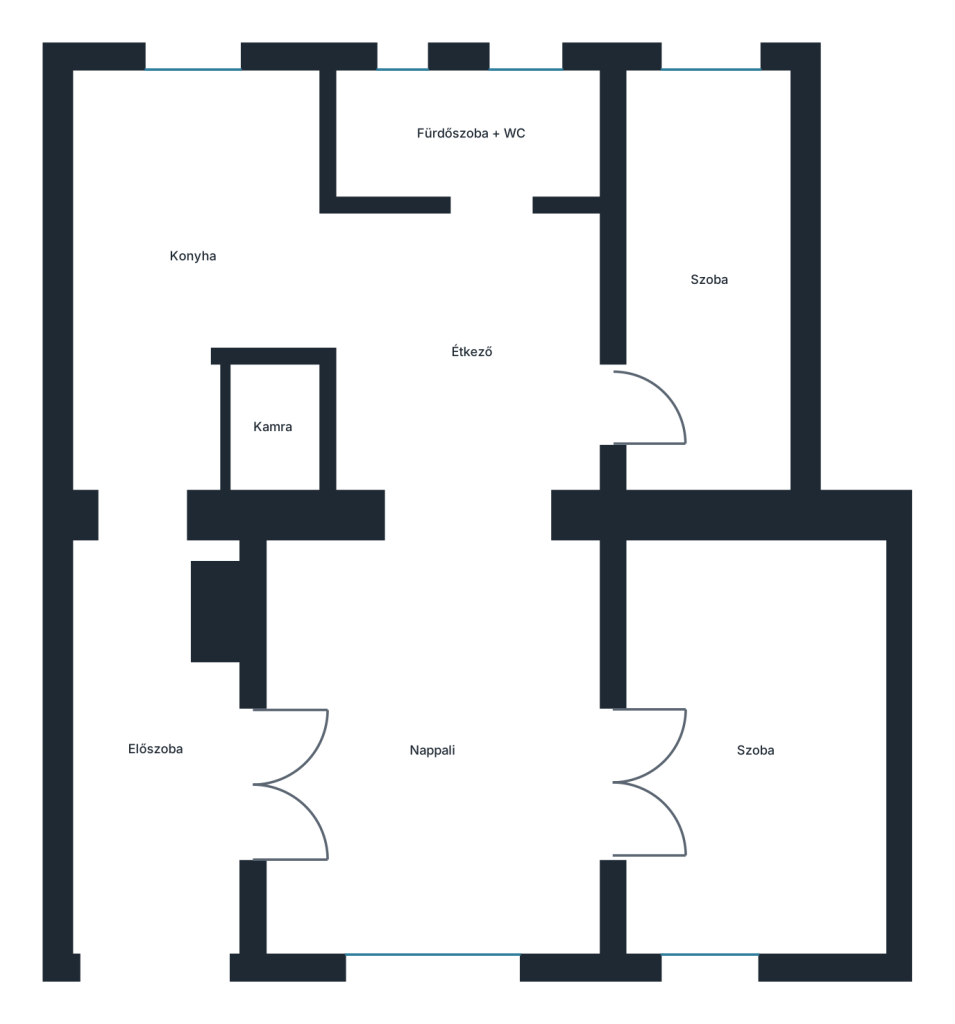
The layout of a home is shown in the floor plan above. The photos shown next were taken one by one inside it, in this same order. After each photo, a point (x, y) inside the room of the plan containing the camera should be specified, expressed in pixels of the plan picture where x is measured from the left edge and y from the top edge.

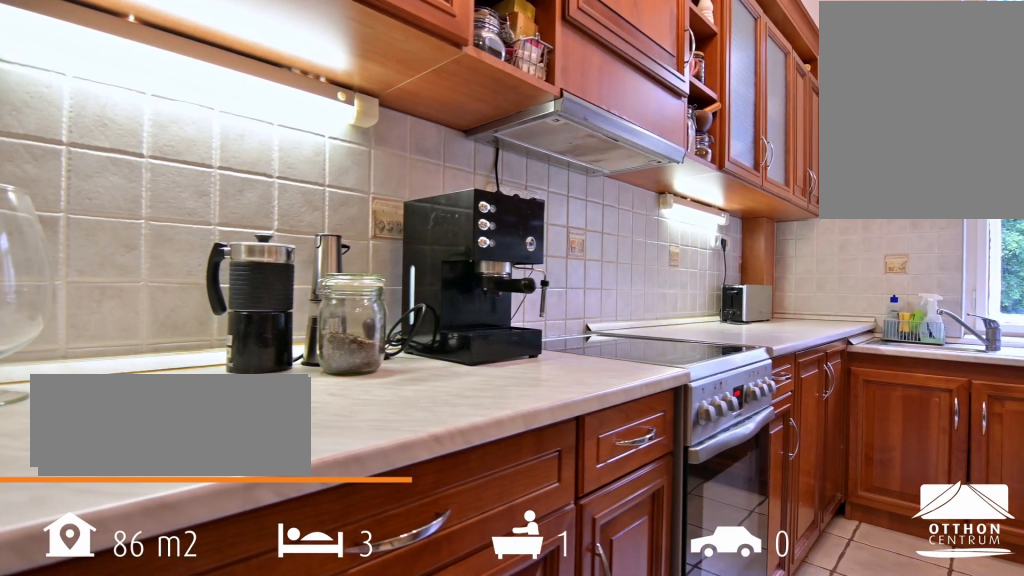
(198, 266)
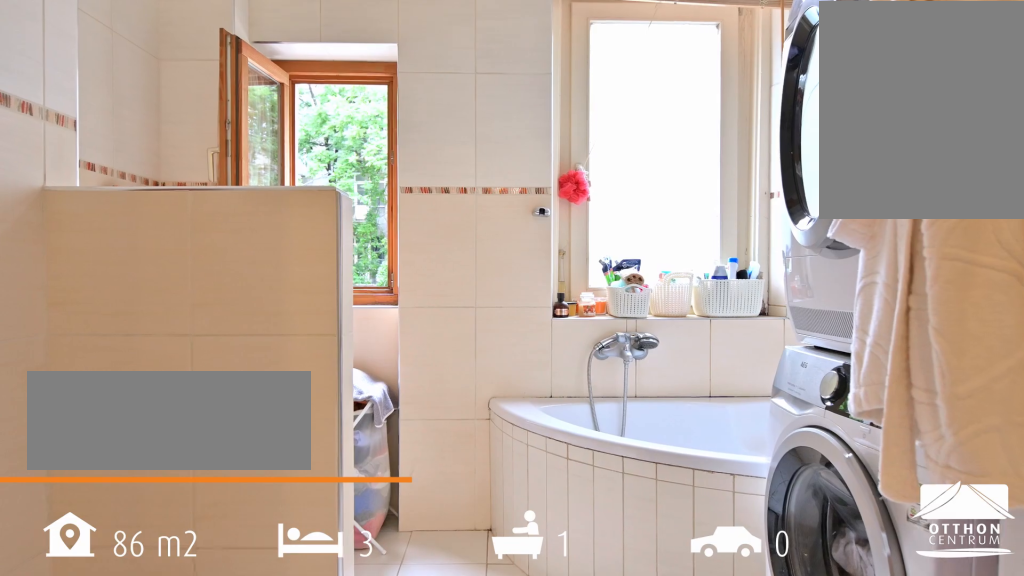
(474, 140)
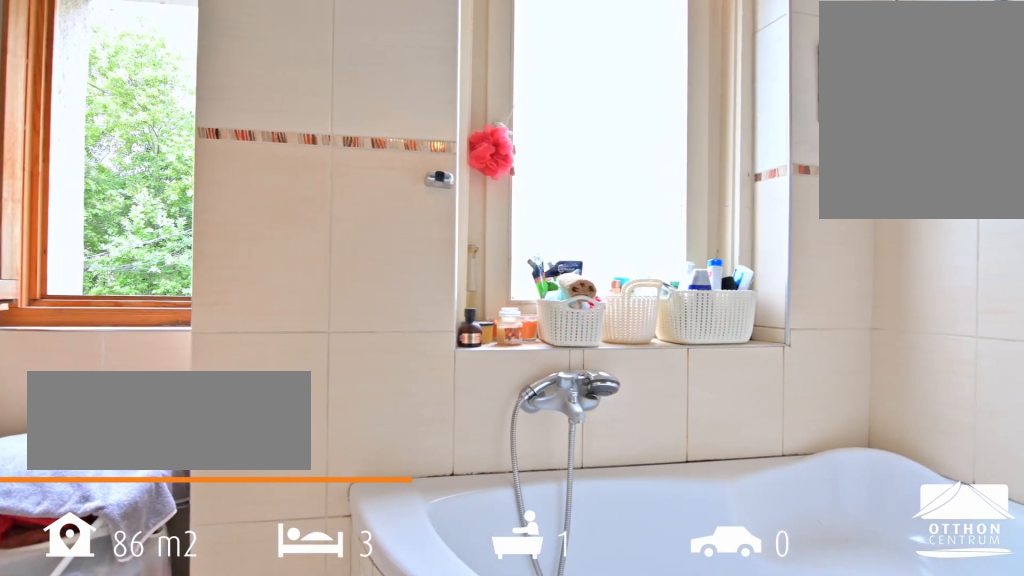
(474, 140)
